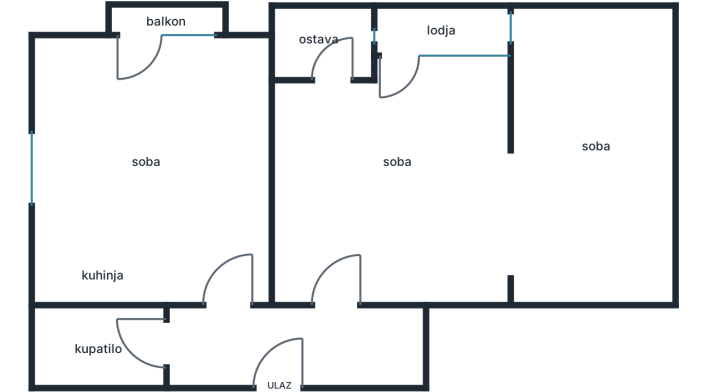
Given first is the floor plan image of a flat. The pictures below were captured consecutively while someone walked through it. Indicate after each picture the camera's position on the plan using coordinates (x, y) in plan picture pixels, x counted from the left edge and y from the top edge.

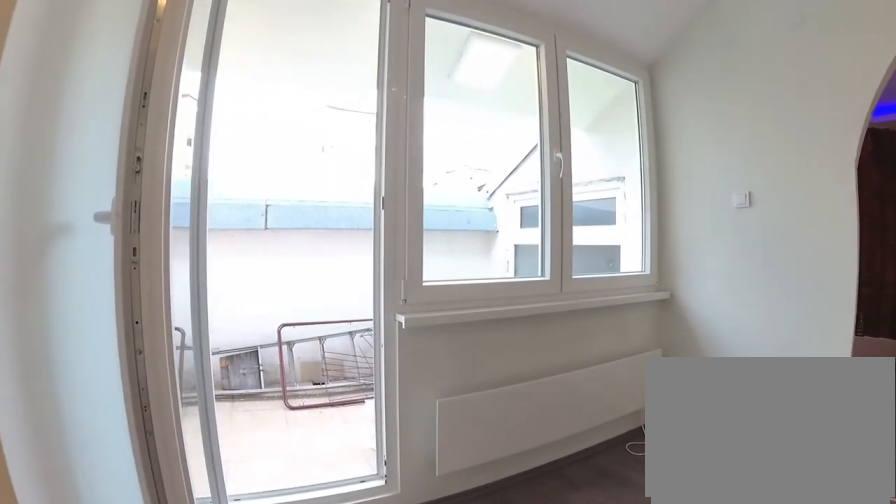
(397, 171)
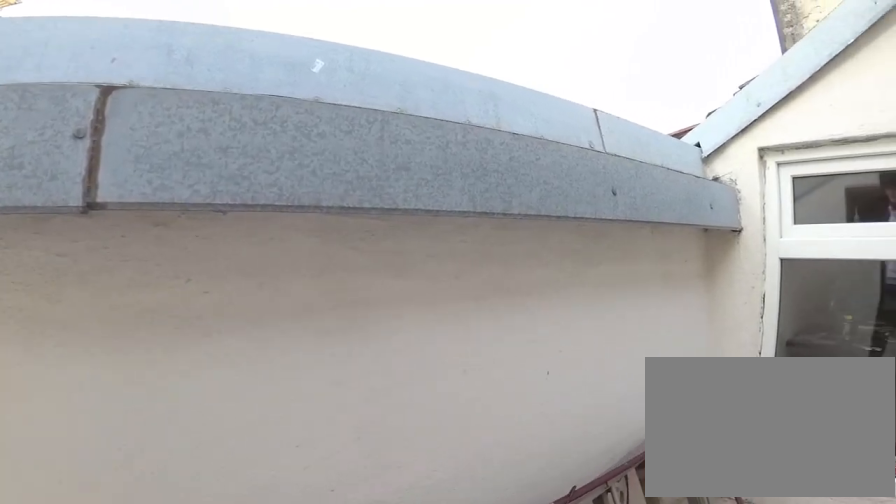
(394, 33)
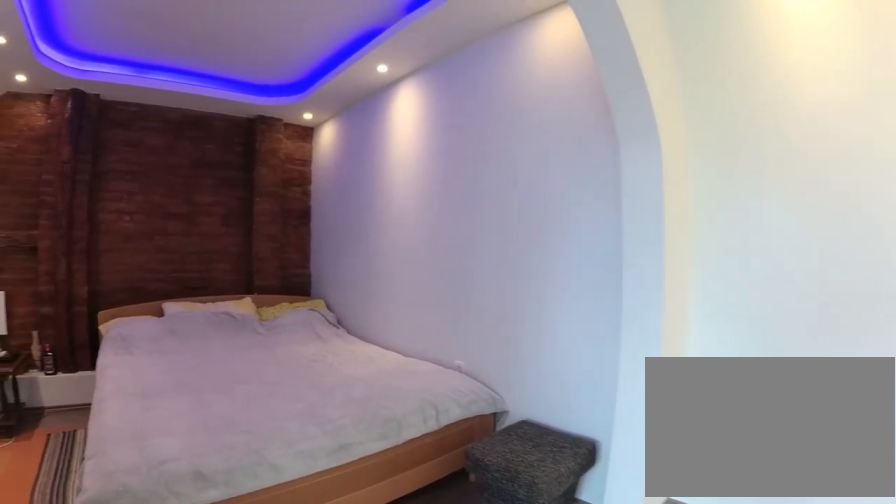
(439, 151)
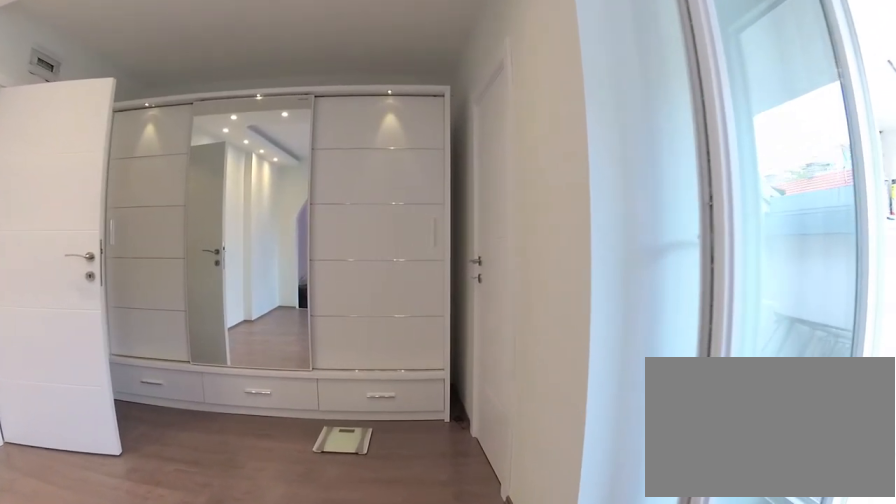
(444, 142)
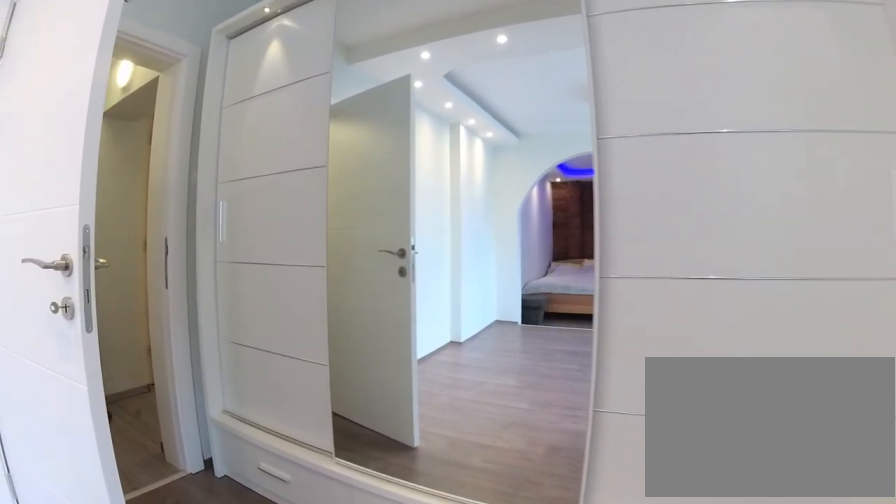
(367, 165)
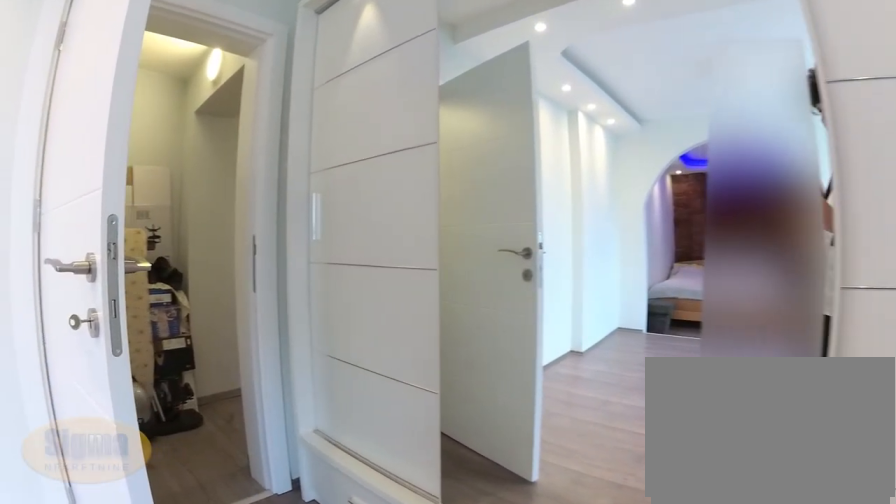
(360, 180)
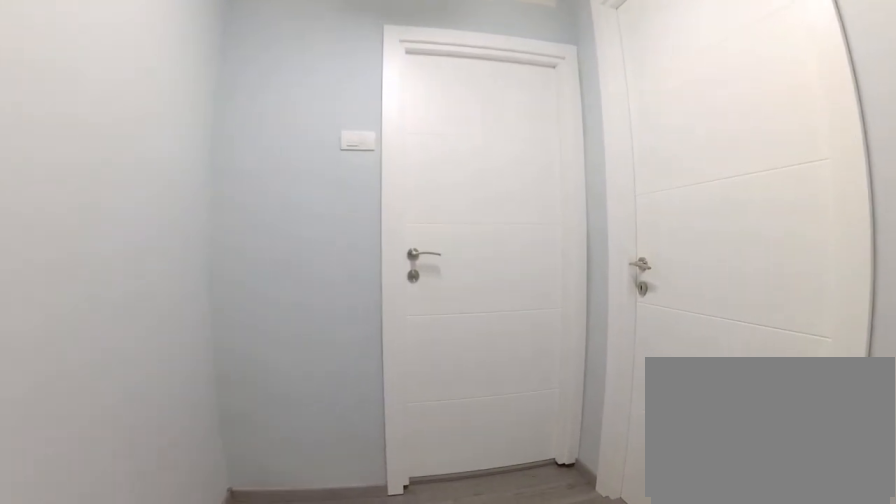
(285, 342)
